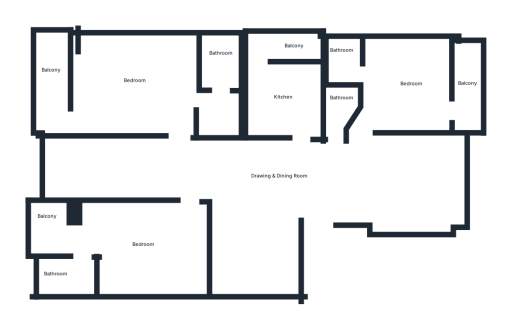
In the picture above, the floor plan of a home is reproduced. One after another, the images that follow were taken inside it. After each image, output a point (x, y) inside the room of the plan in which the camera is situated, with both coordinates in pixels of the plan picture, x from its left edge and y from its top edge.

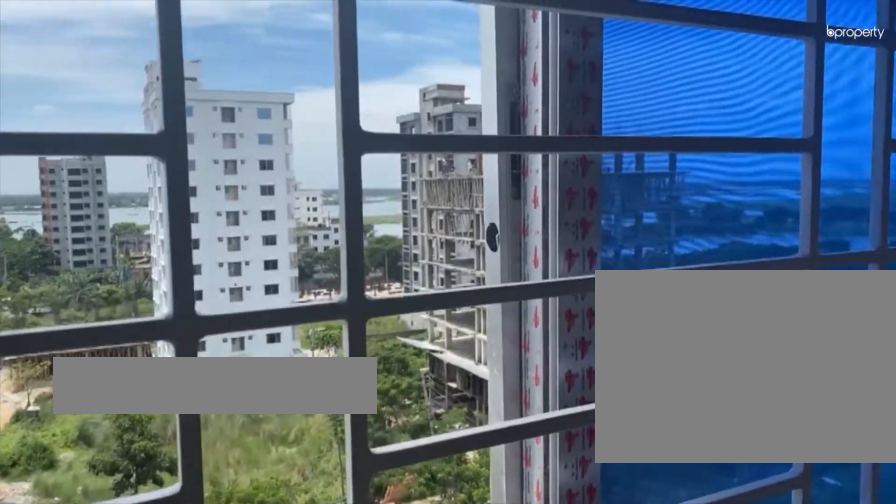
(291, 43)
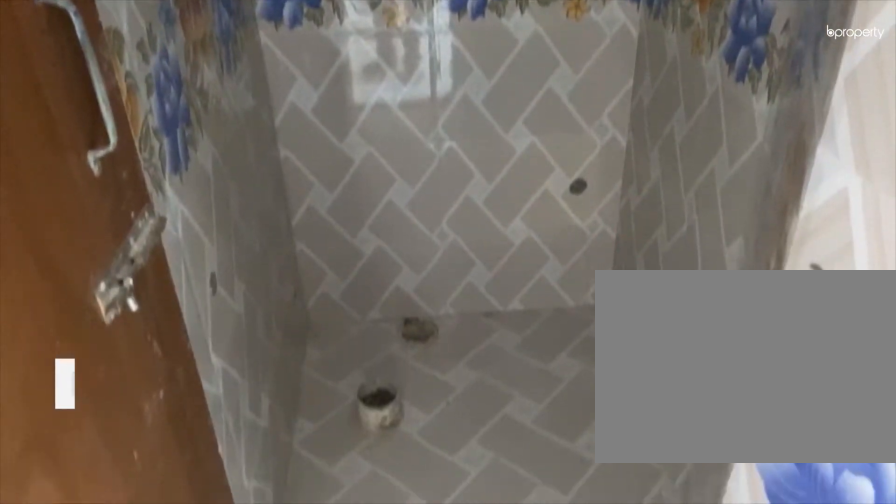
(338, 98)
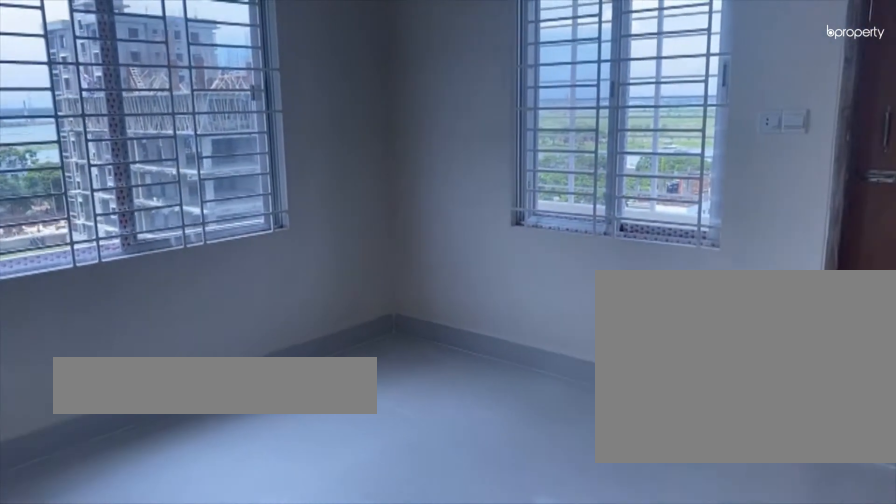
(411, 85)
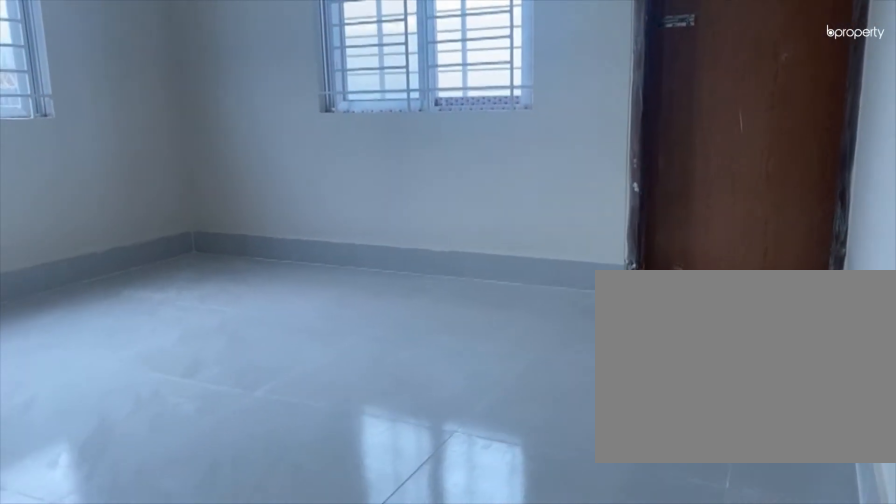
(411, 85)
